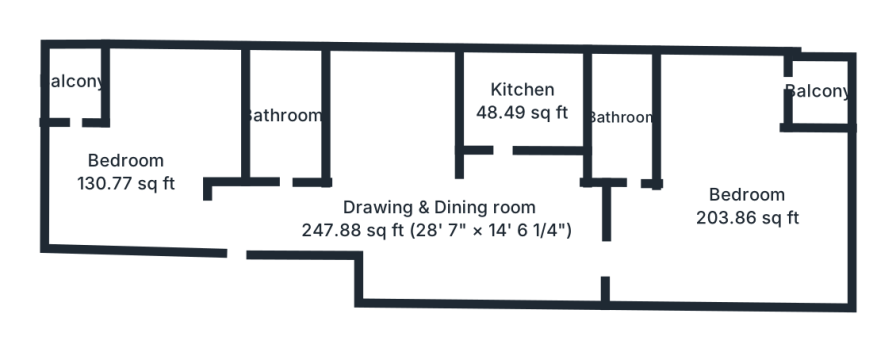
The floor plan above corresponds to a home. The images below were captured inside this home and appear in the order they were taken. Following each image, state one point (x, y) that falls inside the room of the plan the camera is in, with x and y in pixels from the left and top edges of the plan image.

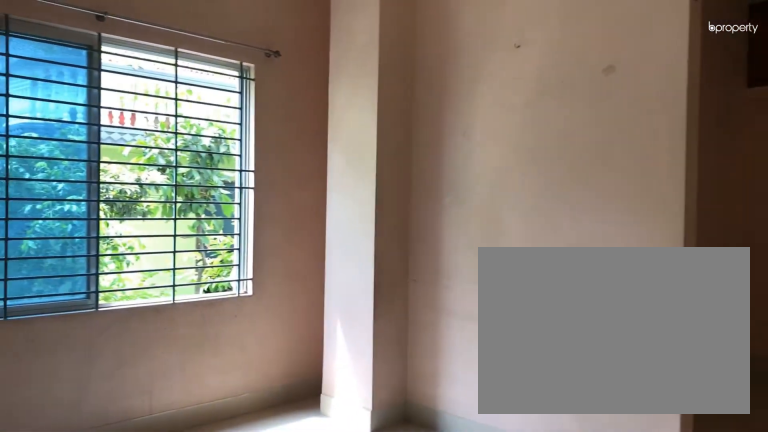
(441, 221)
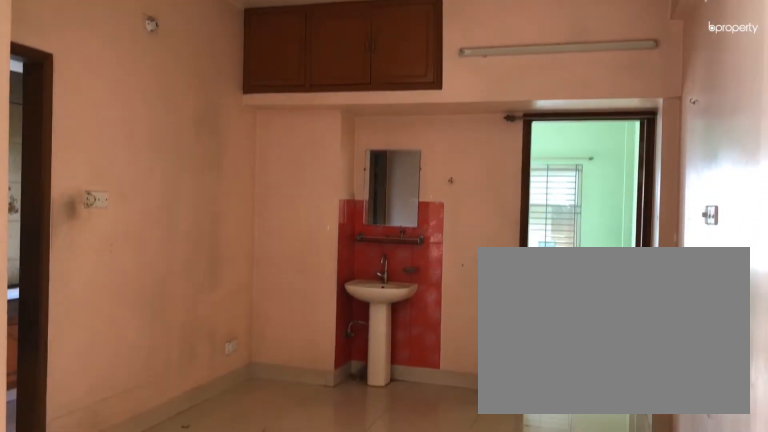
(441, 221)
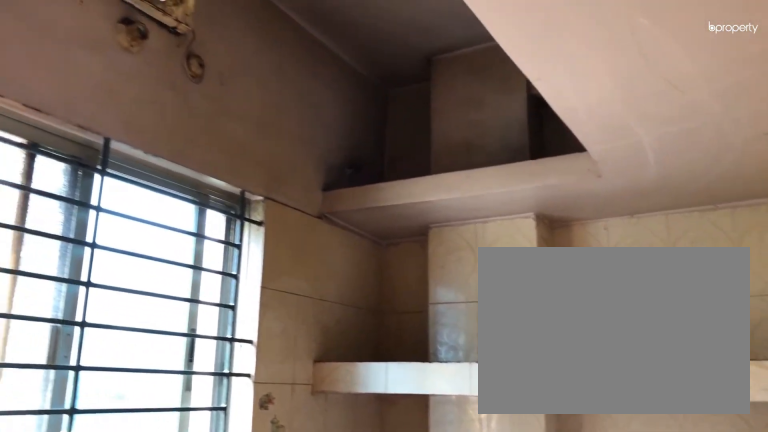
(524, 102)
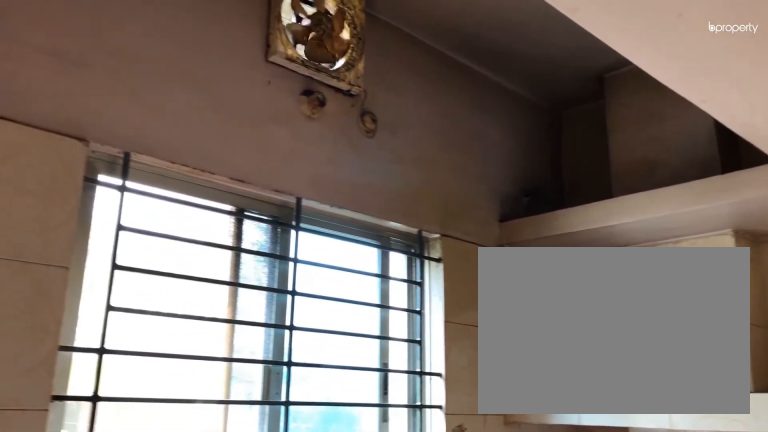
(524, 102)
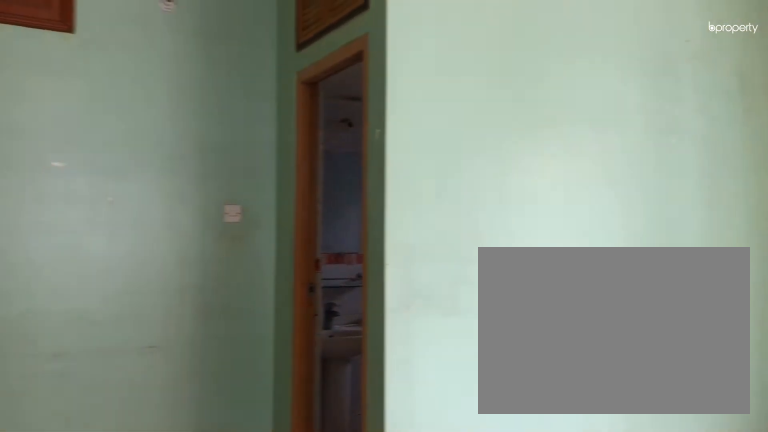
(744, 205)
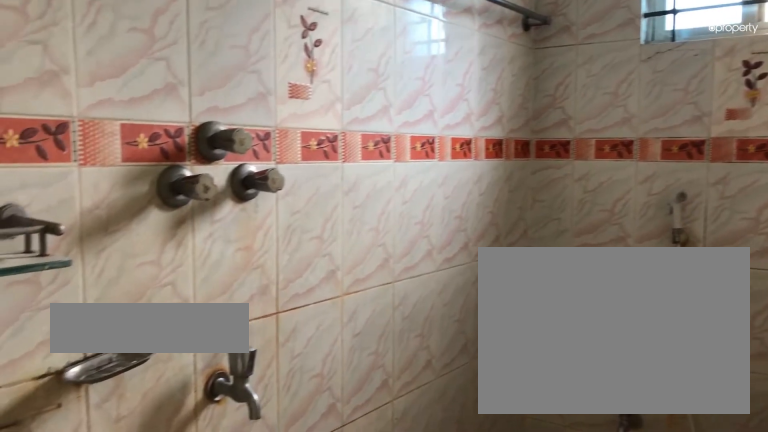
(624, 119)
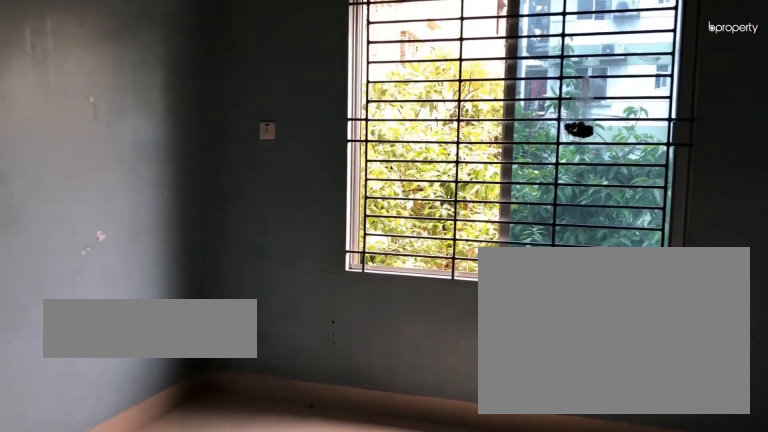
(127, 175)
